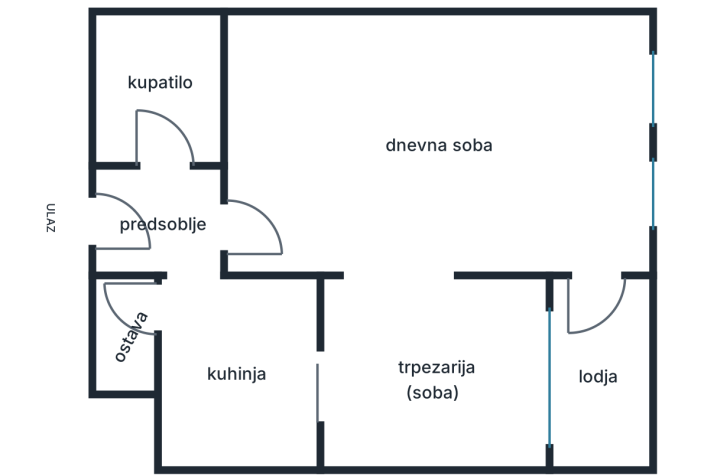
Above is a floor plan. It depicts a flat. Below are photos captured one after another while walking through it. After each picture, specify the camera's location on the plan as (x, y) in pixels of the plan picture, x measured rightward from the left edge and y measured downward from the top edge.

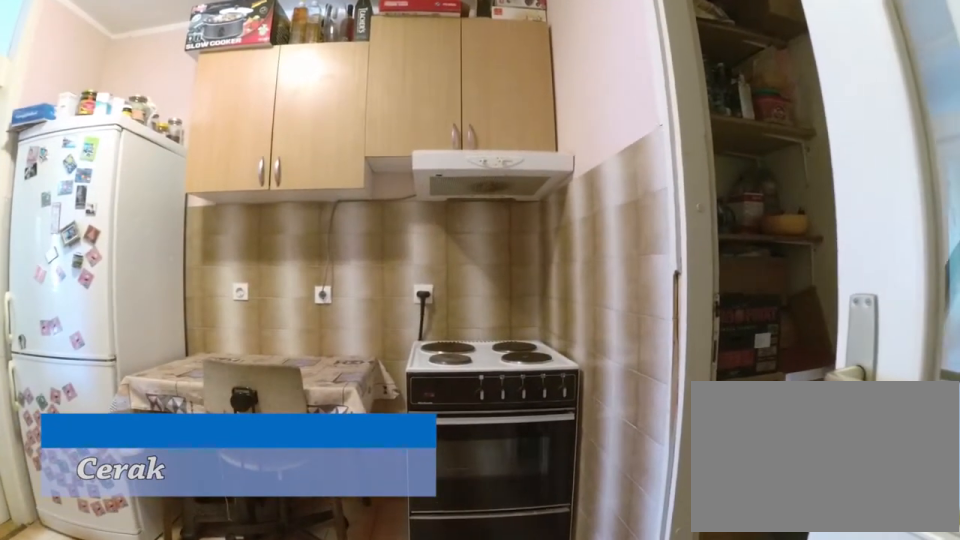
(189, 285)
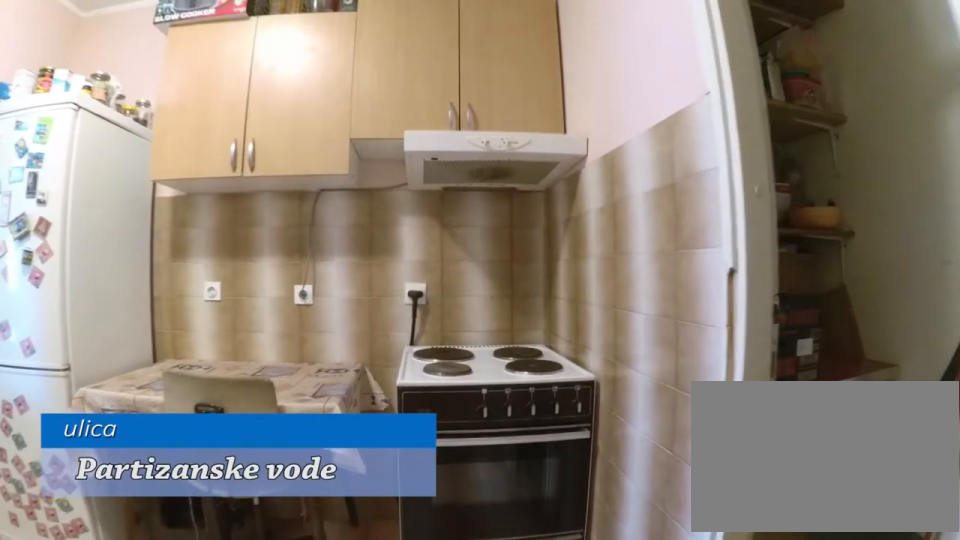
(189, 333)
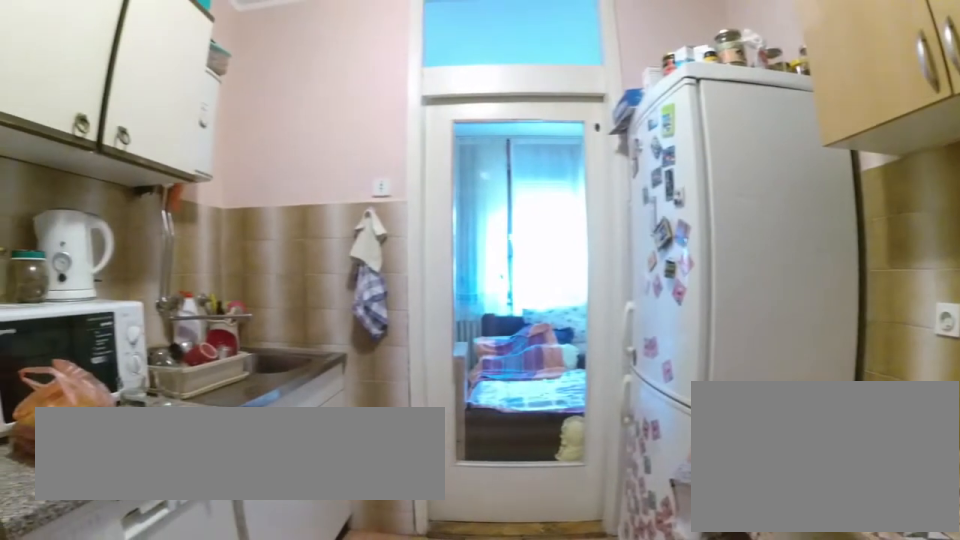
(168, 427)
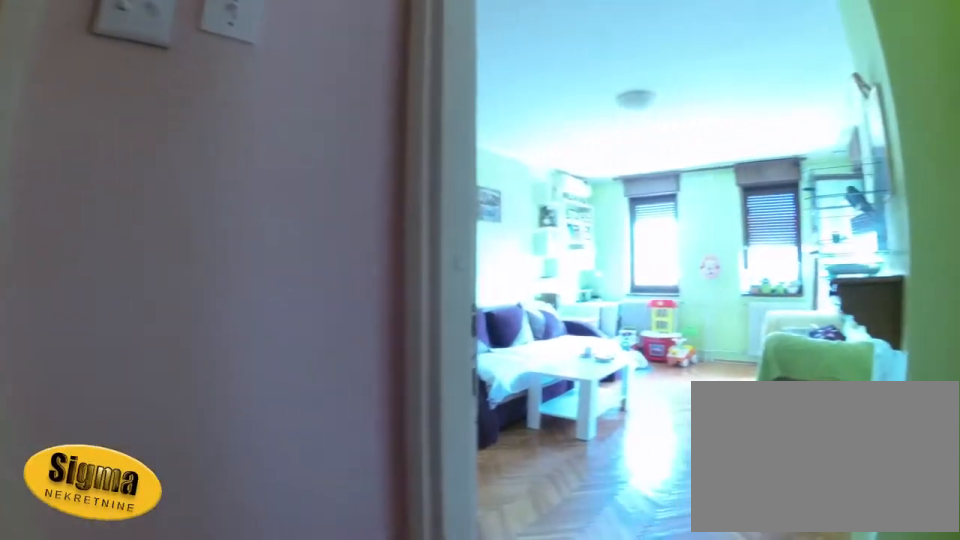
(179, 246)
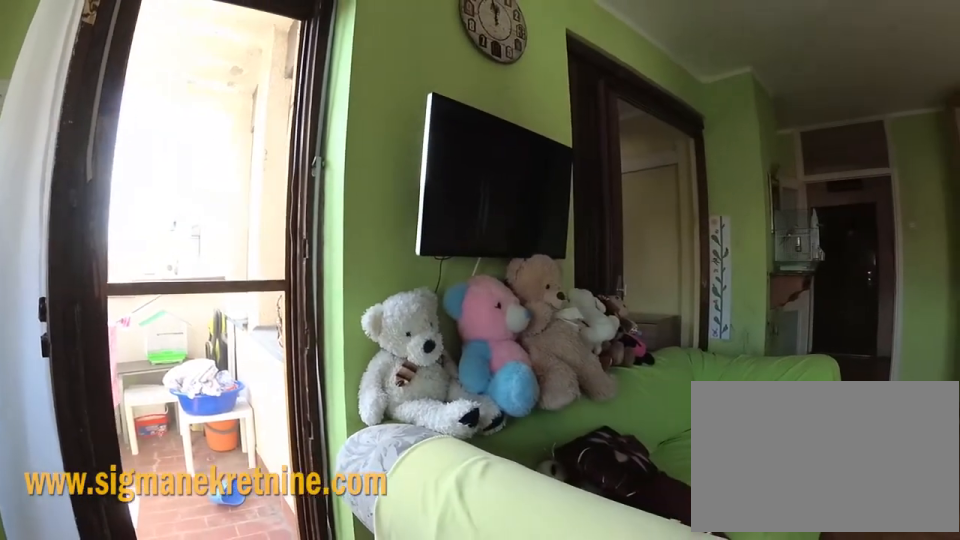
(617, 221)
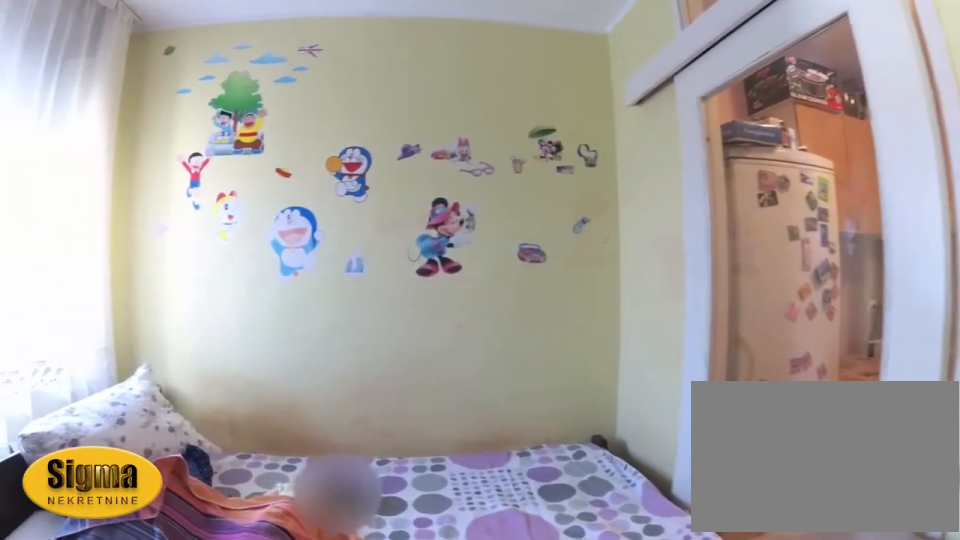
(410, 325)
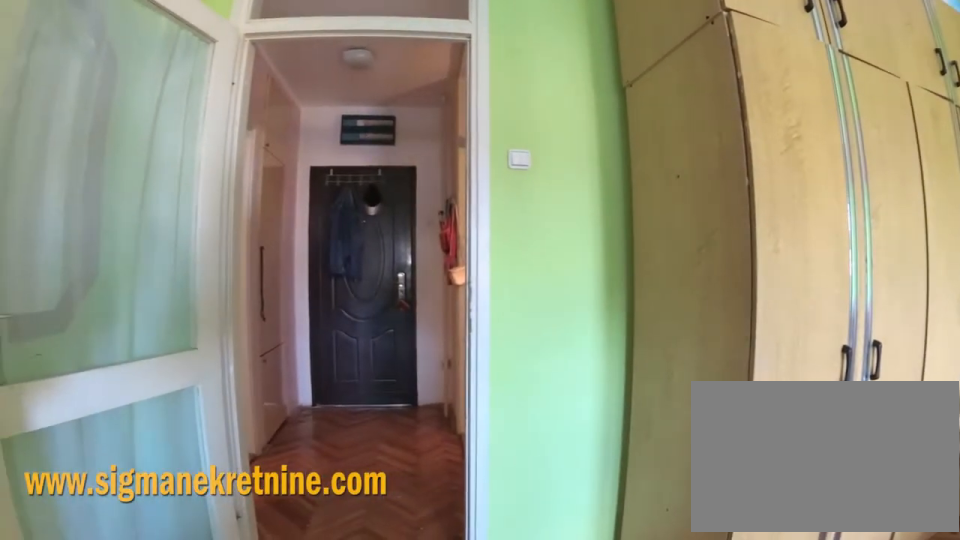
(421, 225)
